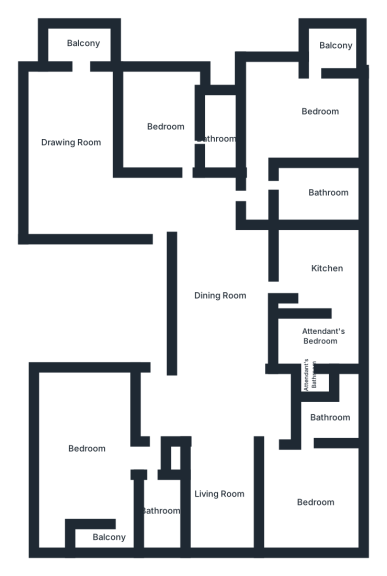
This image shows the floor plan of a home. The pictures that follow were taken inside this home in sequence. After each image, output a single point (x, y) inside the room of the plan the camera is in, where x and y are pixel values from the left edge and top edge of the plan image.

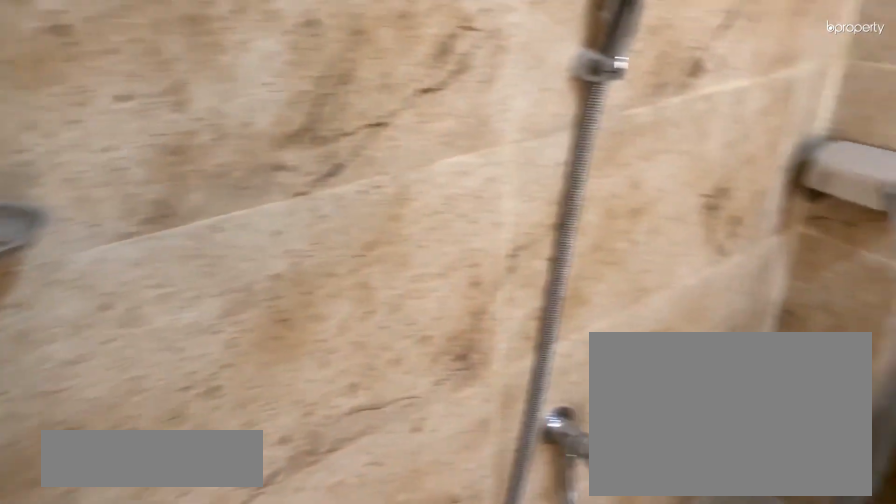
(311, 184)
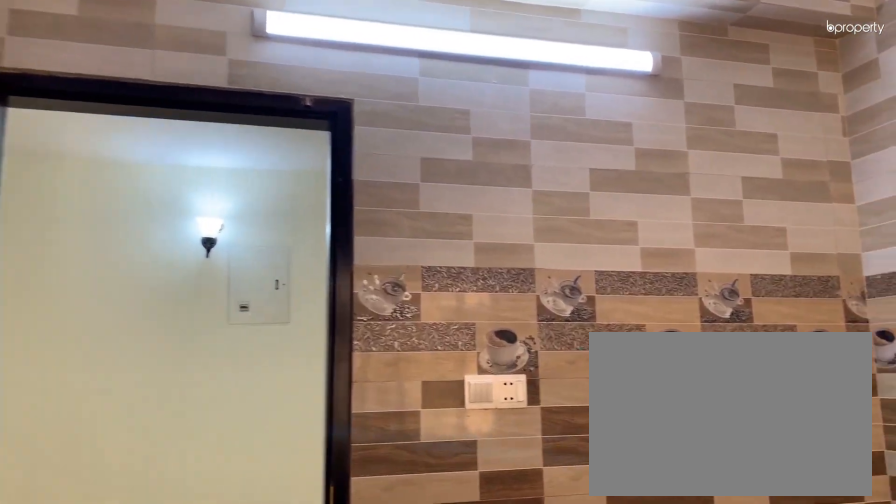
(302, 283)
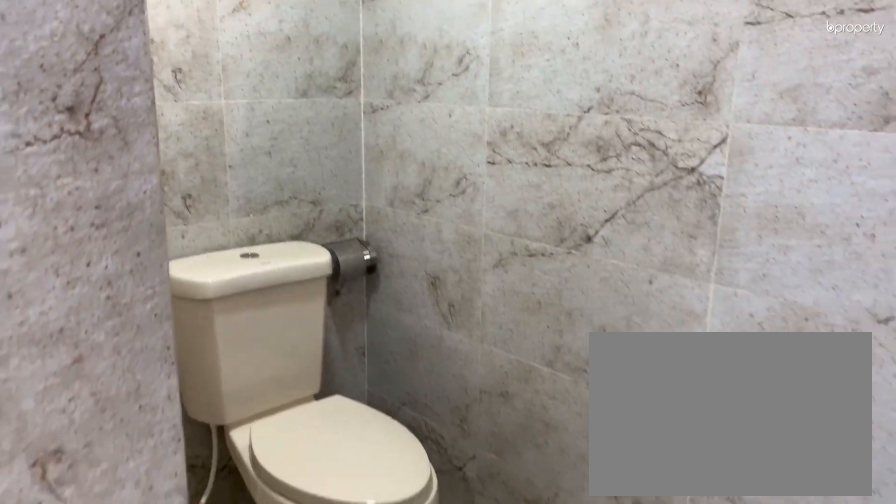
(328, 417)
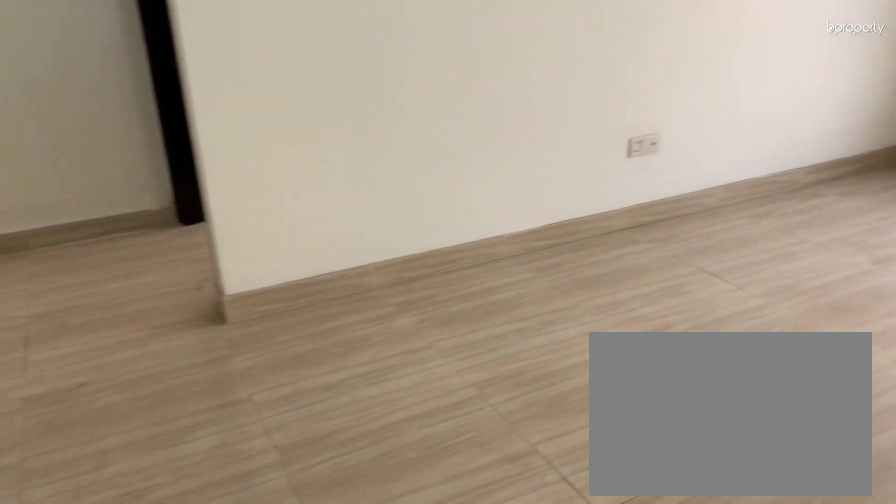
(215, 498)
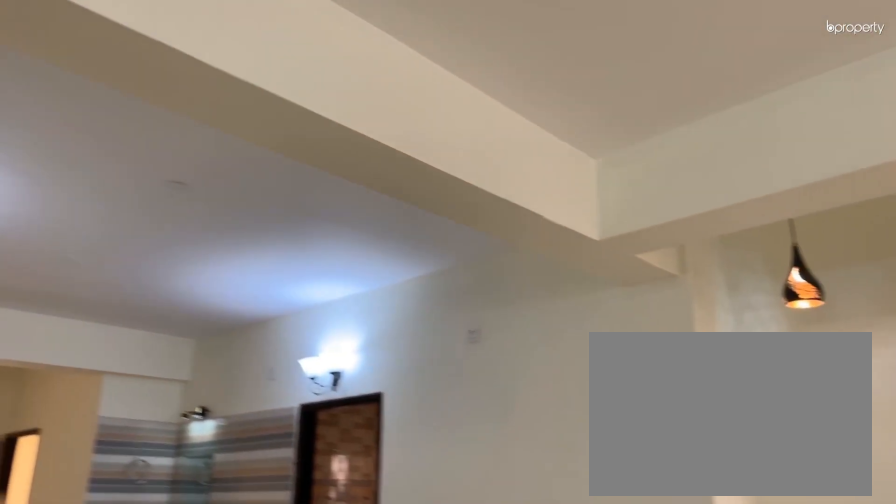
(215, 498)
